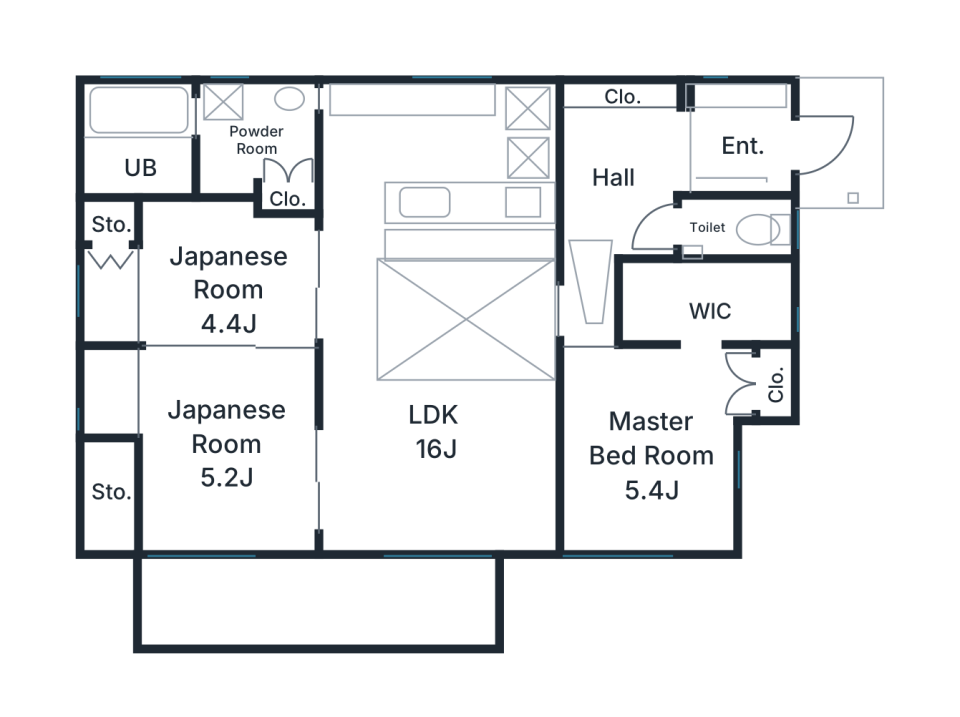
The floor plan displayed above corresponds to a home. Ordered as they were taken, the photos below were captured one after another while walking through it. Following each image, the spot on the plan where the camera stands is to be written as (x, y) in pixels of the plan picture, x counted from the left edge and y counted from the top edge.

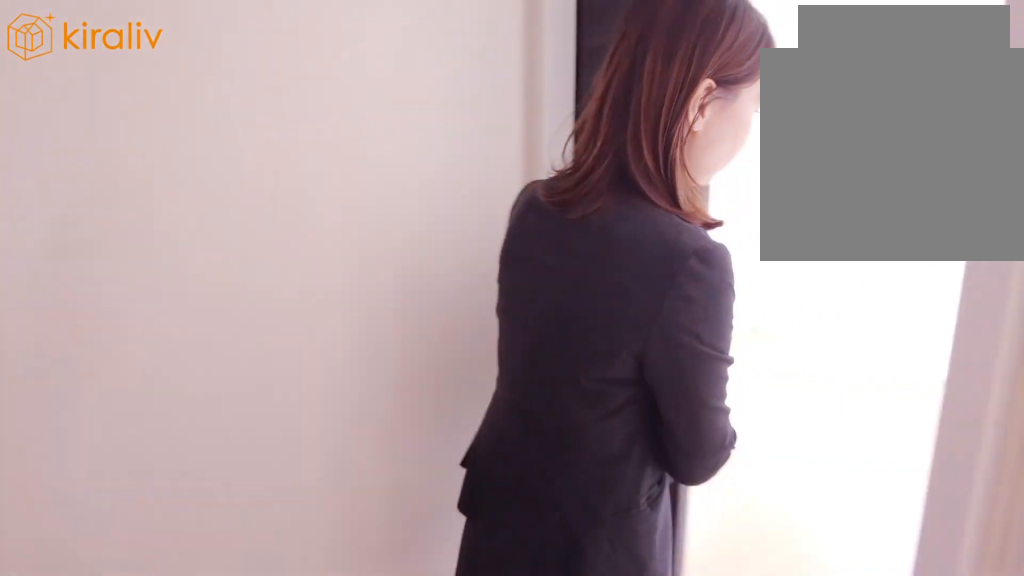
(592, 355)
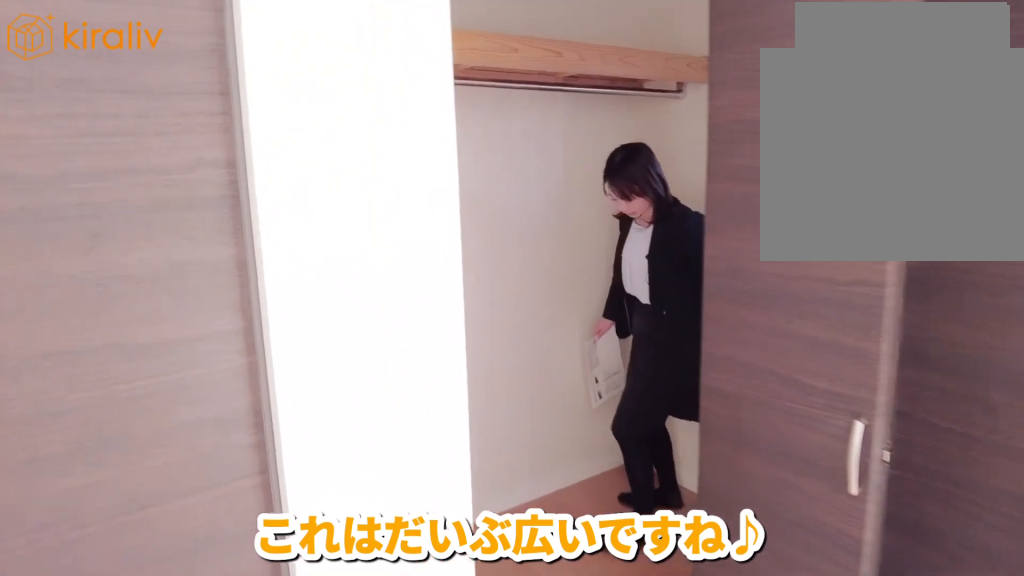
(690, 415)
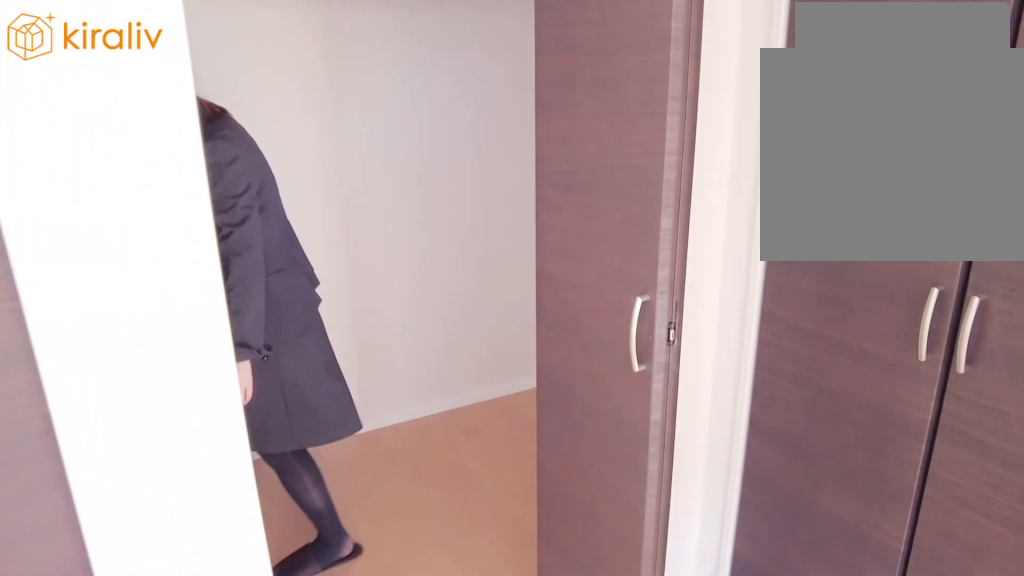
(686, 415)
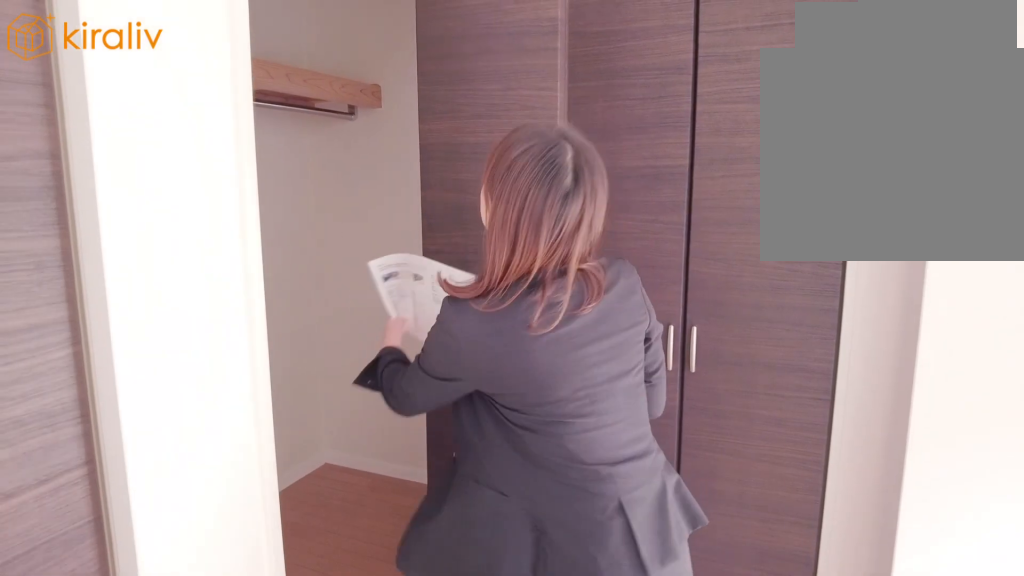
(661, 415)
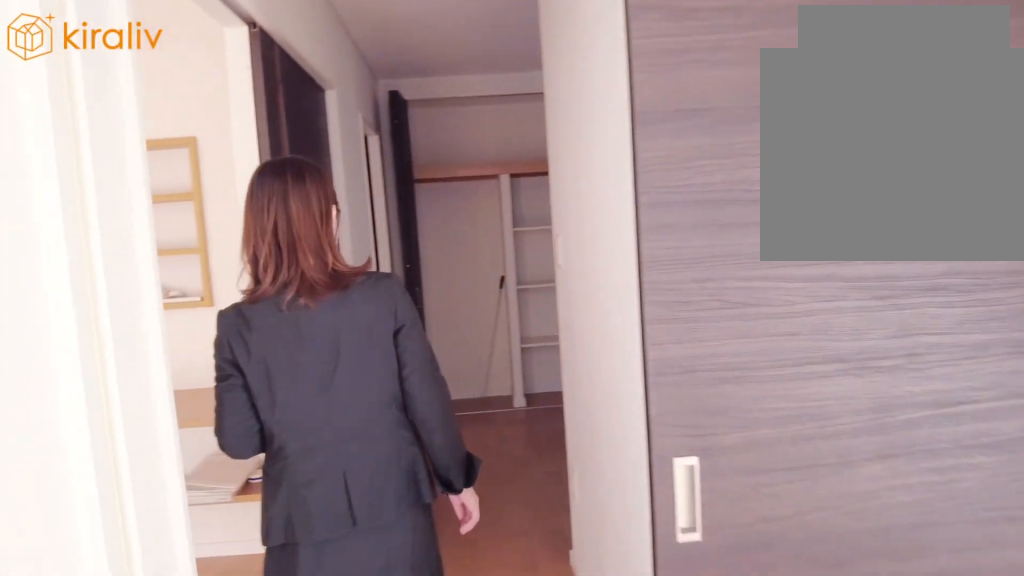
(601, 368)
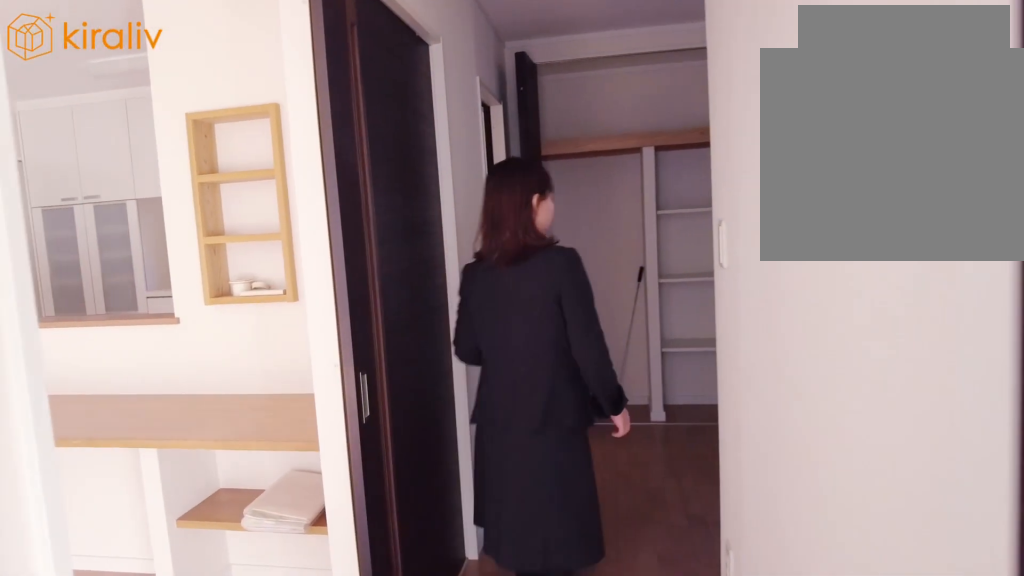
(597, 295)
